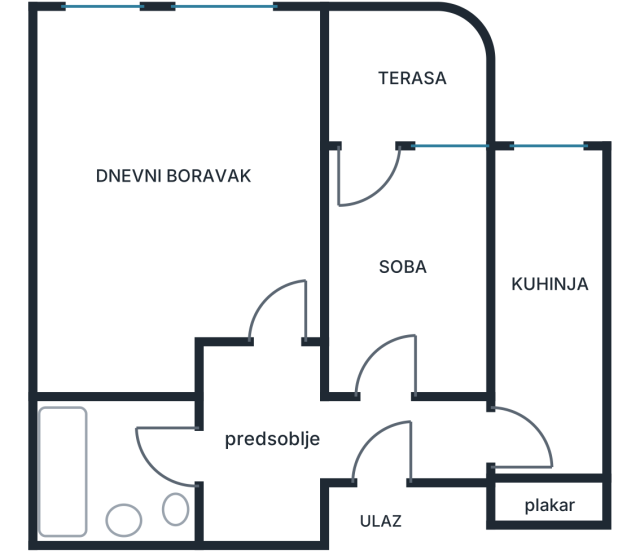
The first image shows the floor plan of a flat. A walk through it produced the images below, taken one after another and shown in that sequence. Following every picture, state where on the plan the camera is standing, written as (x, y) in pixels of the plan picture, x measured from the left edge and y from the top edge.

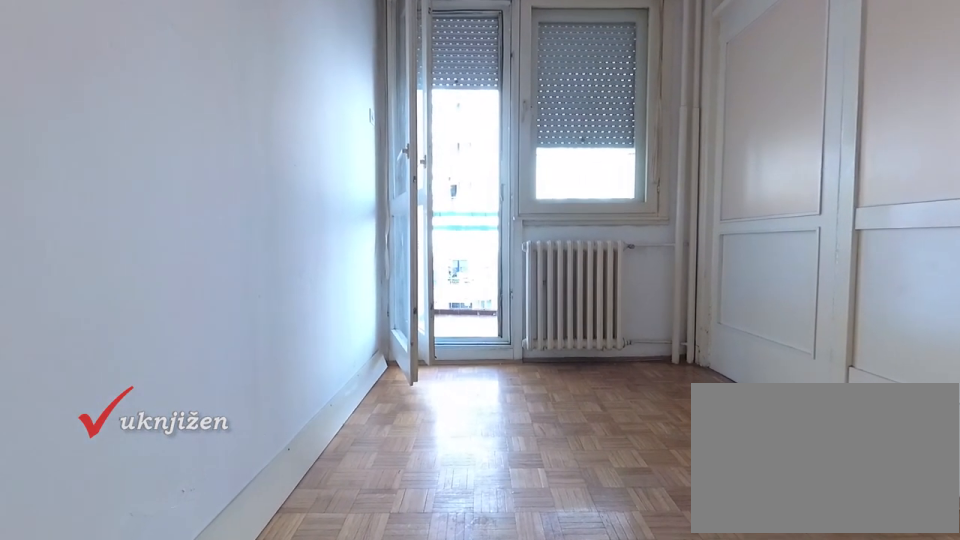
(380, 375)
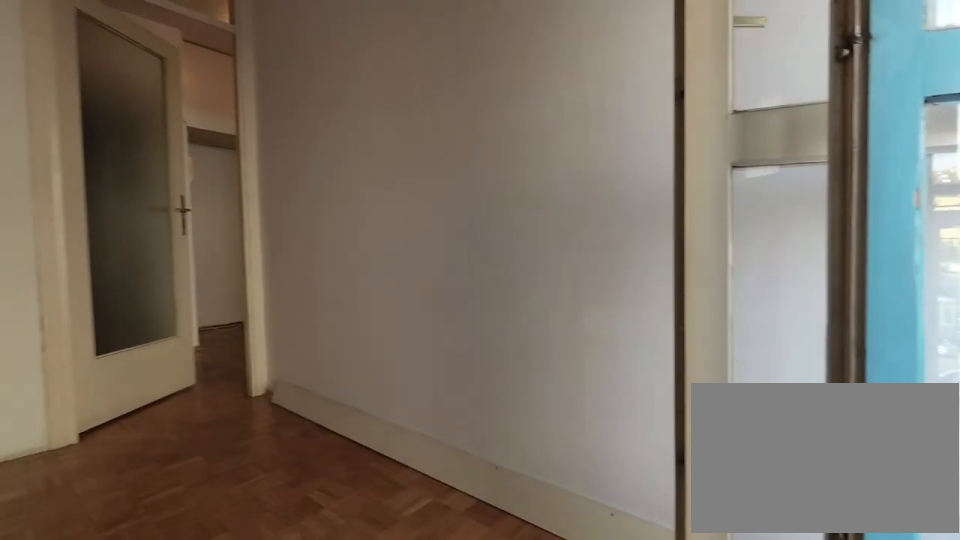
(401, 163)
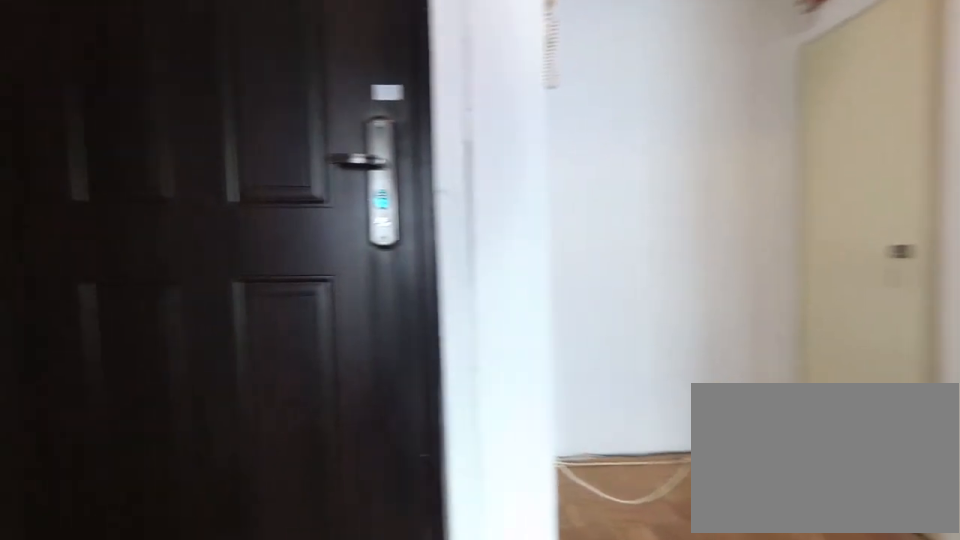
(383, 391)
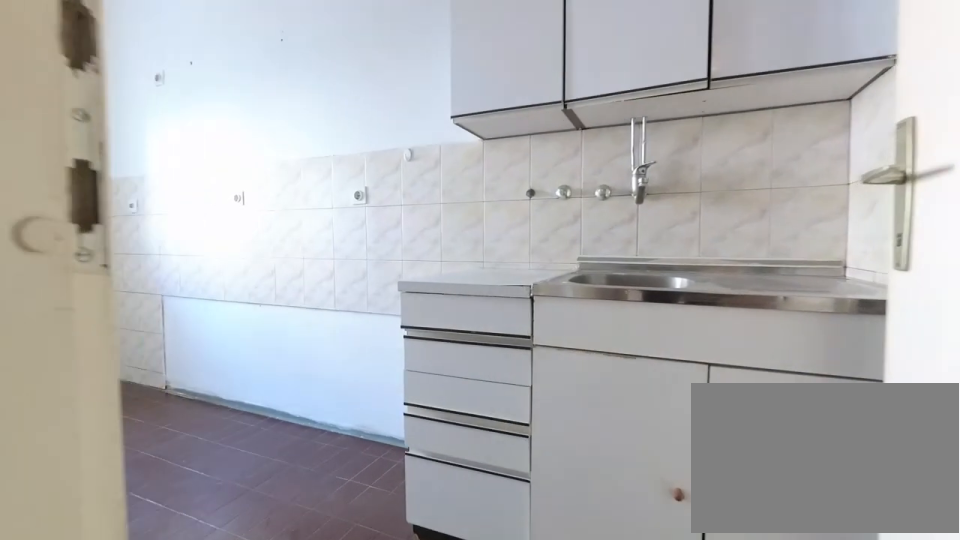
(469, 447)
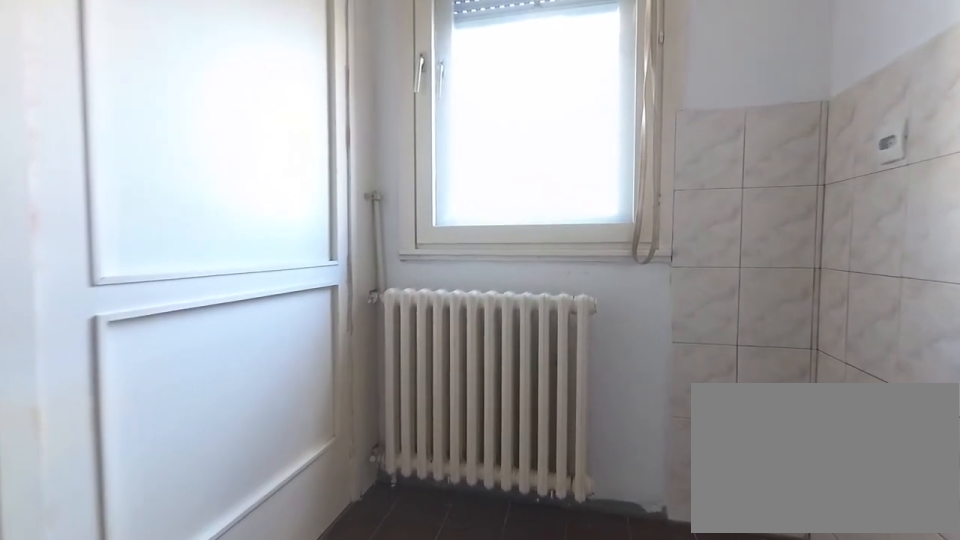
(545, 283)
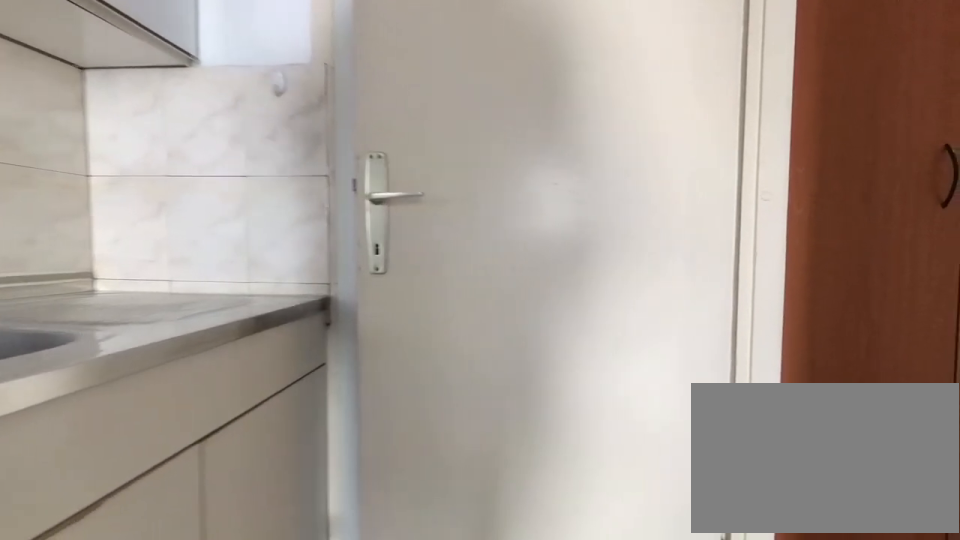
(545, 404)
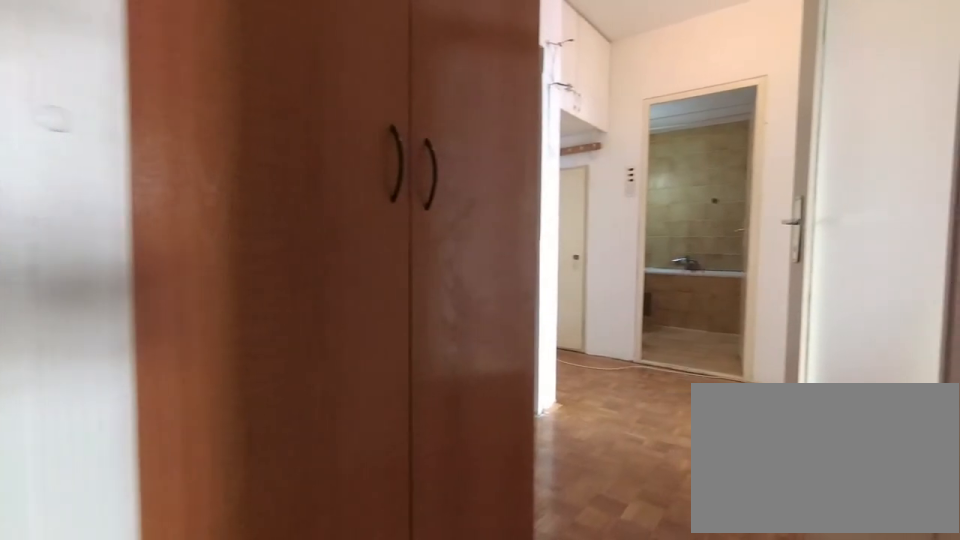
(568, 424)
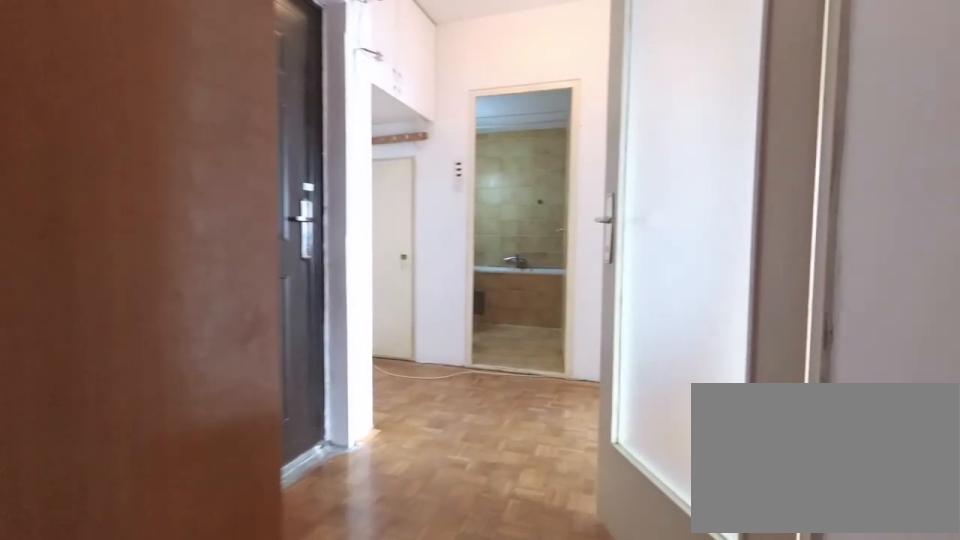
(543, 431)
